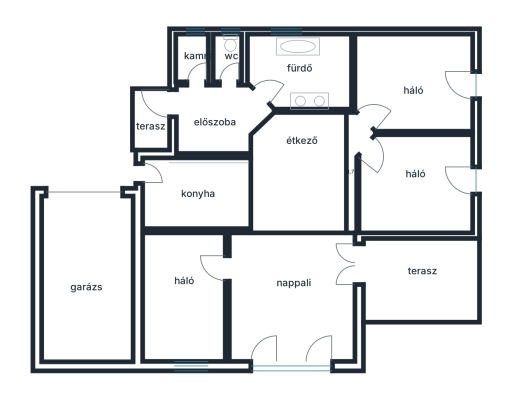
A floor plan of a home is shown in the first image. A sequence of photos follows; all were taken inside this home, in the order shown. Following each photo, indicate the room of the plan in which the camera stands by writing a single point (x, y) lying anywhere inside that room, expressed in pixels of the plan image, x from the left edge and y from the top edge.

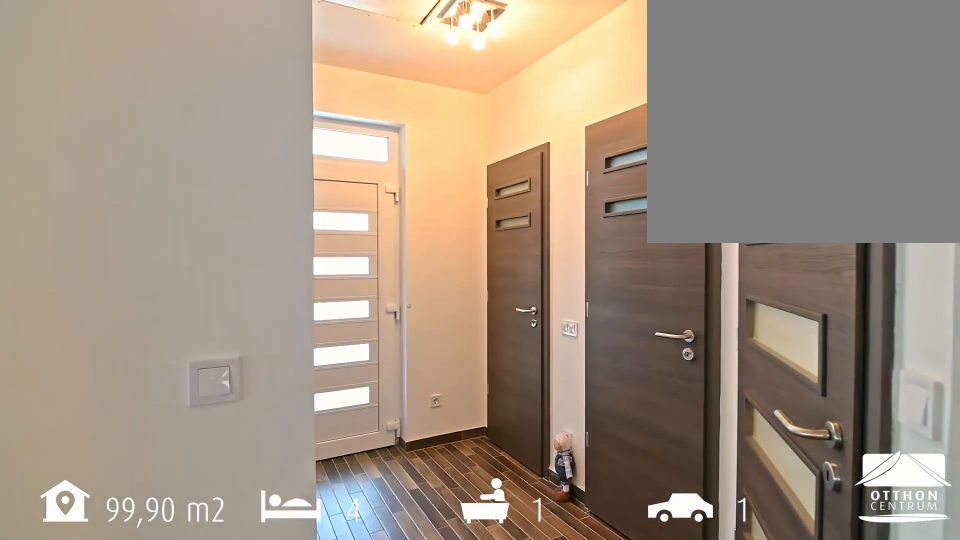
(216, 119)
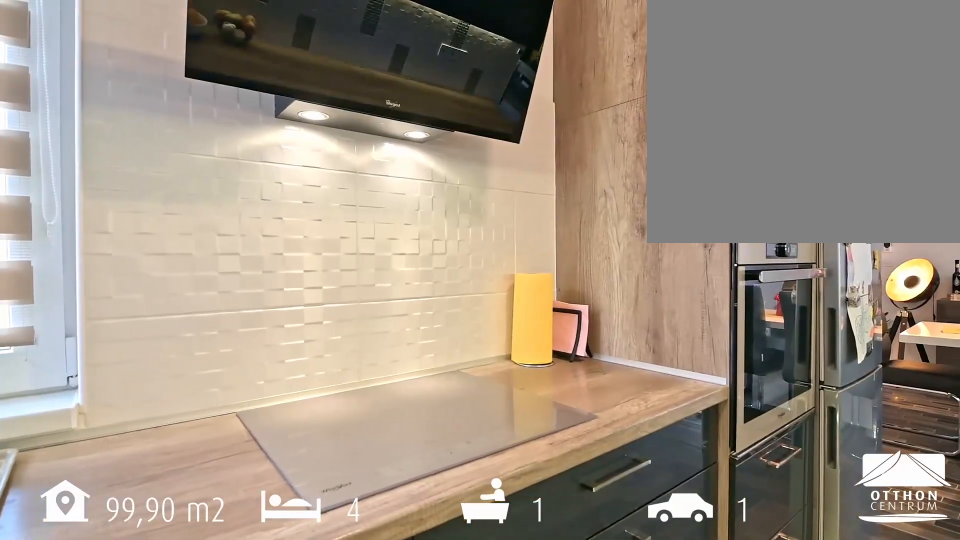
(196, 195)
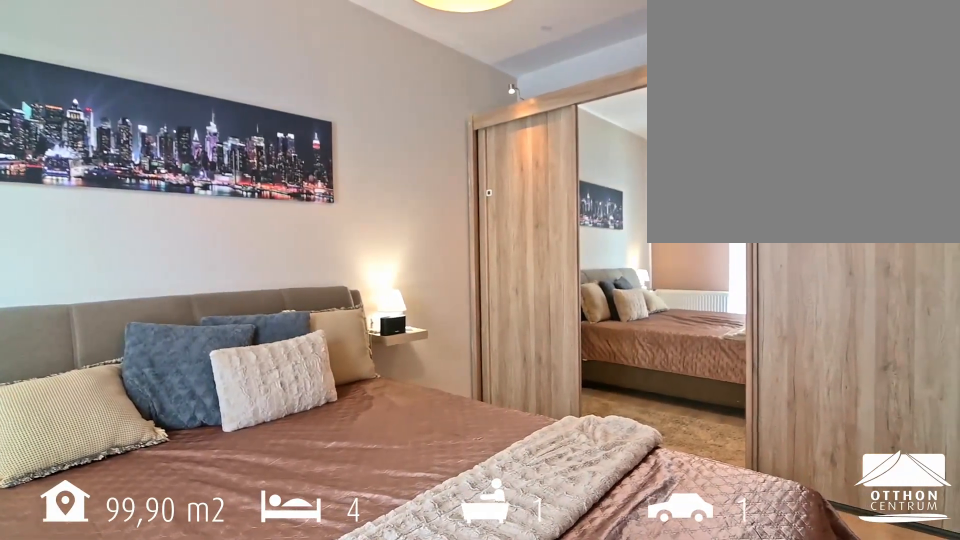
(183, 278)
